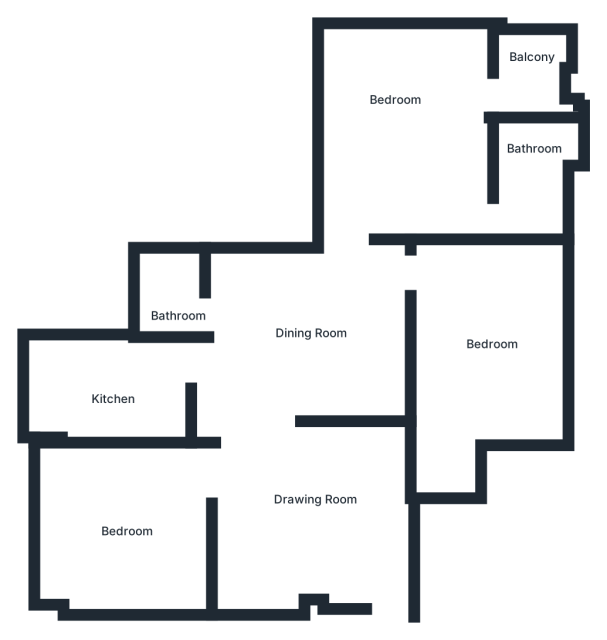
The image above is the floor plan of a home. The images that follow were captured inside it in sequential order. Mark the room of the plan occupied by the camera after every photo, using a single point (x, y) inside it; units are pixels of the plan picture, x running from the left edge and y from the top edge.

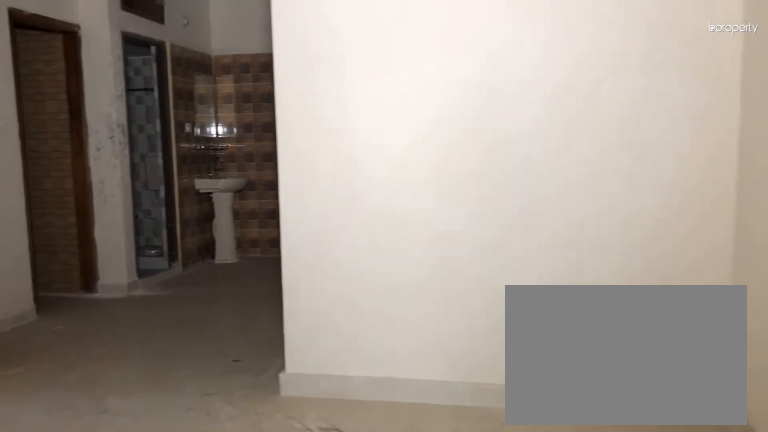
(373, 542)
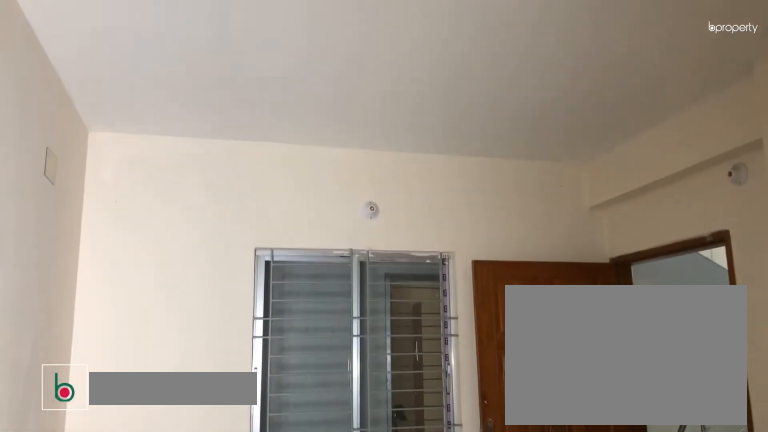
(285, 501)
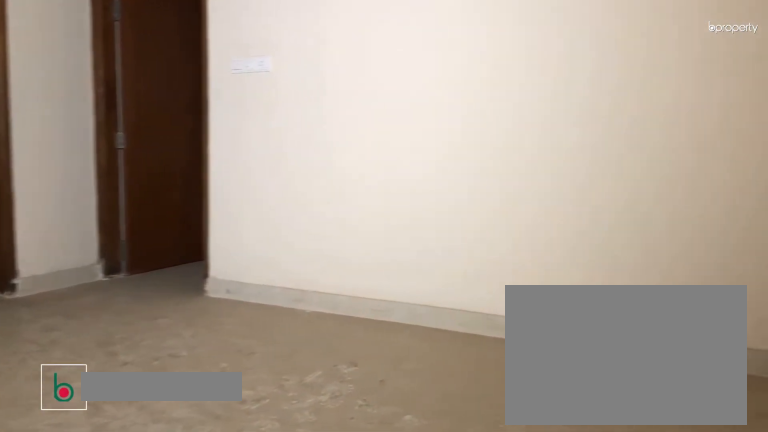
(314, 338)
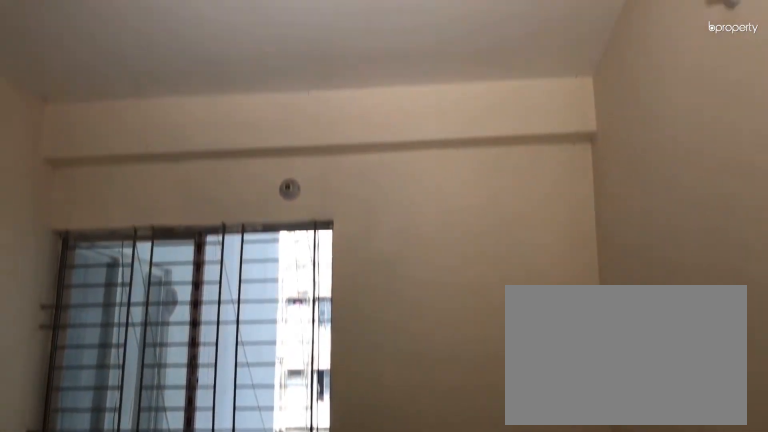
(134, 512)
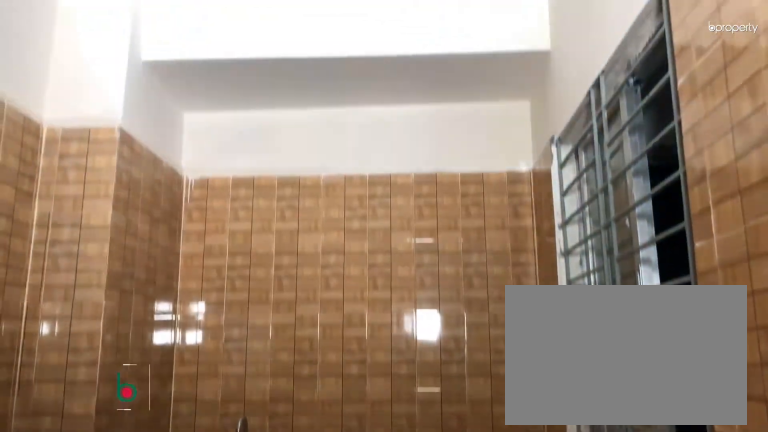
(111, 392)
